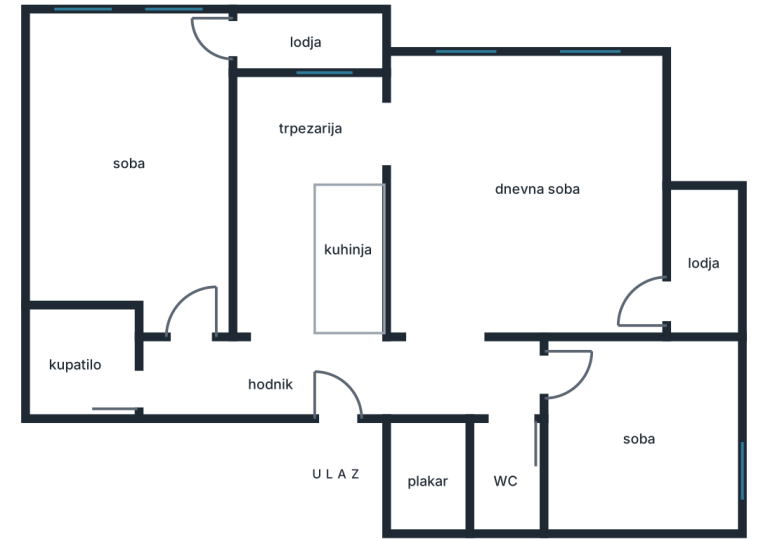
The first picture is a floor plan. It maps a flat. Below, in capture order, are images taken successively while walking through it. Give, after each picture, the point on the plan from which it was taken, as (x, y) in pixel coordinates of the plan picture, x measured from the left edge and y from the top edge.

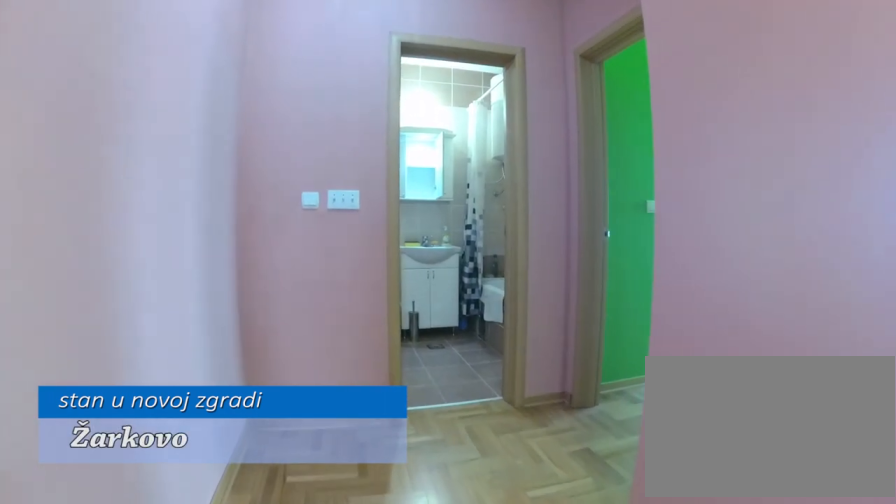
(281, 379)
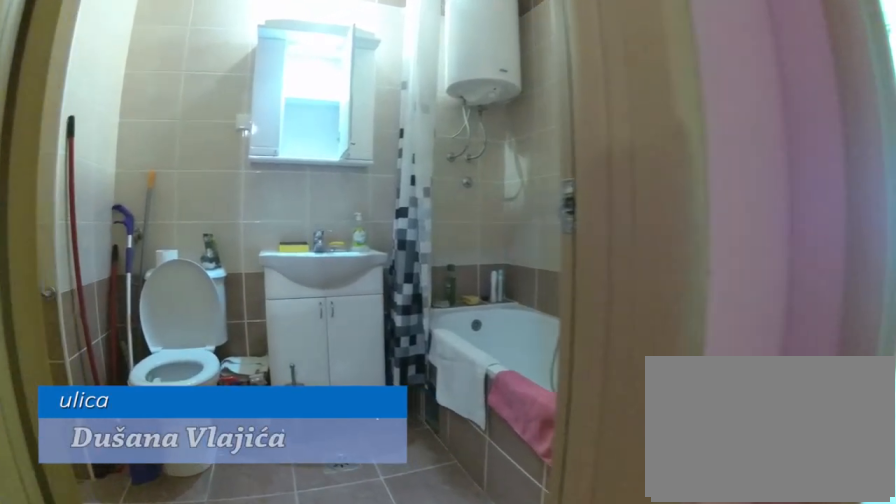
(189, 379)
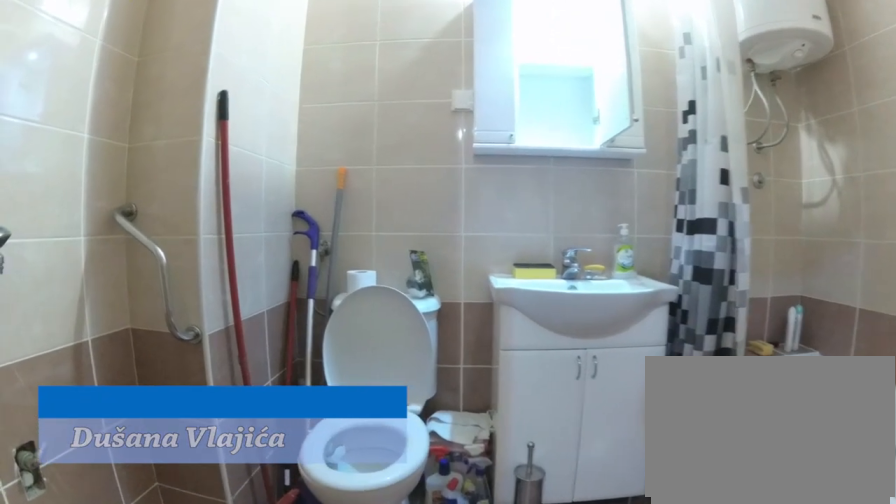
(119, 375)
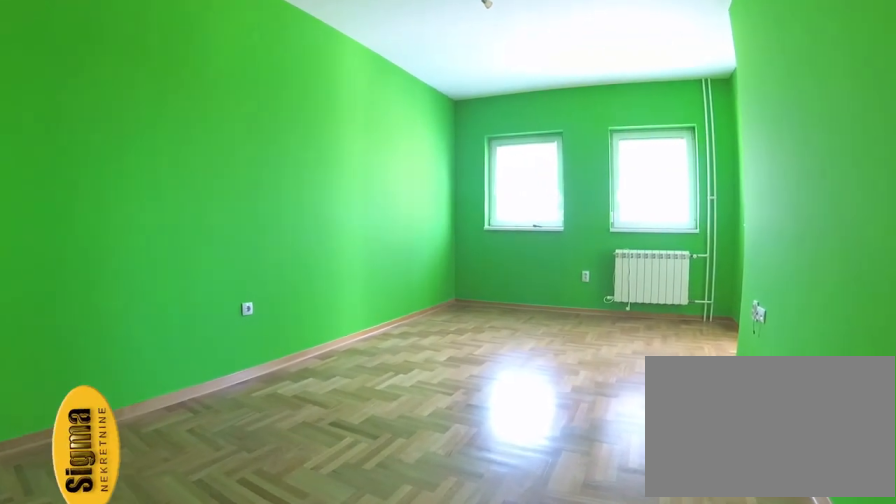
(197, 327)
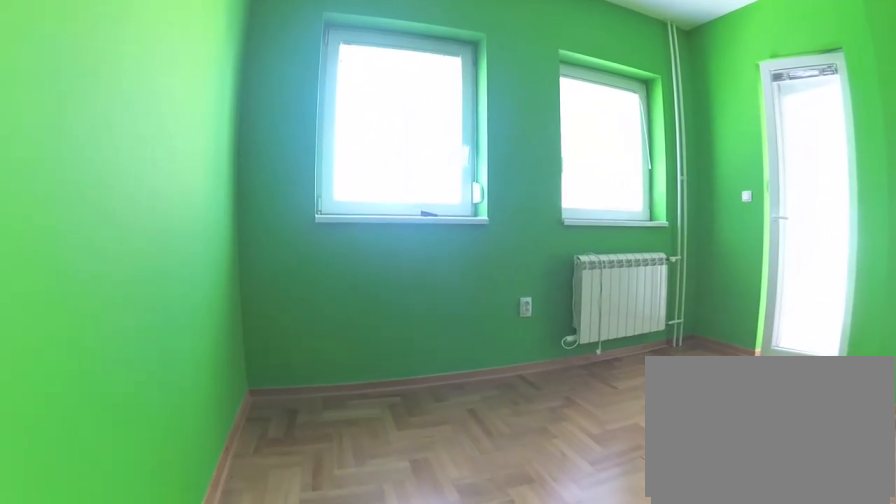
(75, 169)
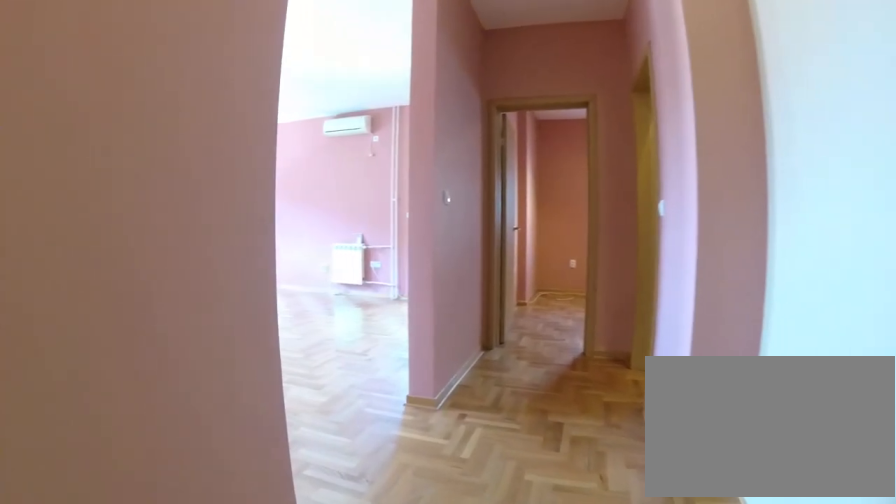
(325, 379)
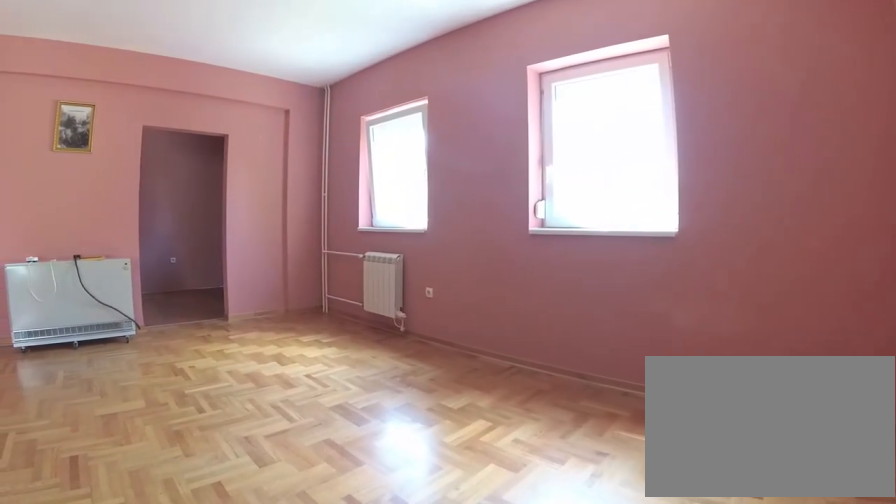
(649, 224)
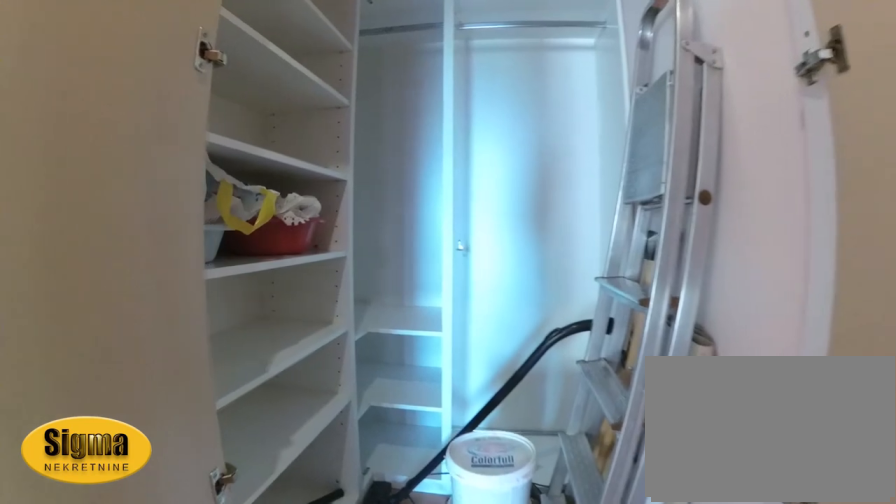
(441, 369)
